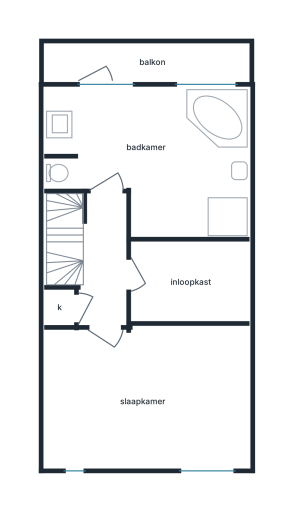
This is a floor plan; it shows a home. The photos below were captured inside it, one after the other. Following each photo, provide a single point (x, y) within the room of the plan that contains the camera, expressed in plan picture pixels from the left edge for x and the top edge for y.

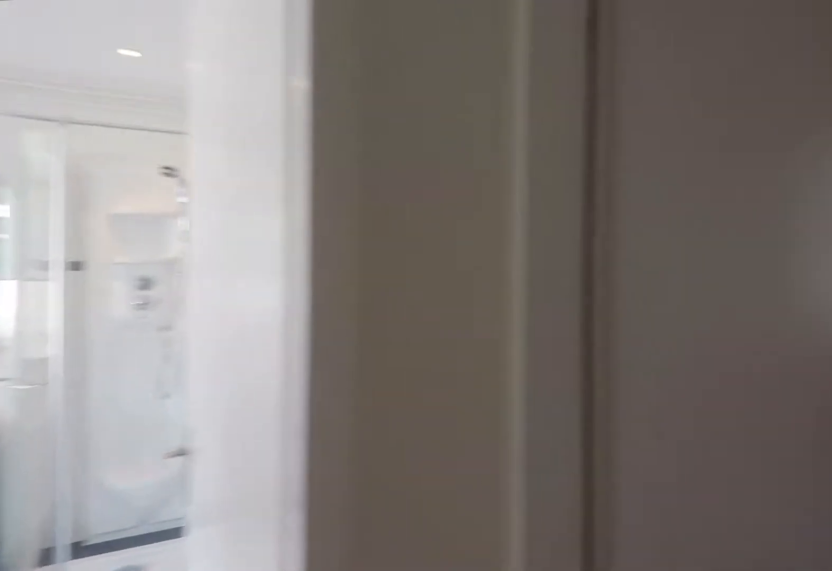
(104, 263)
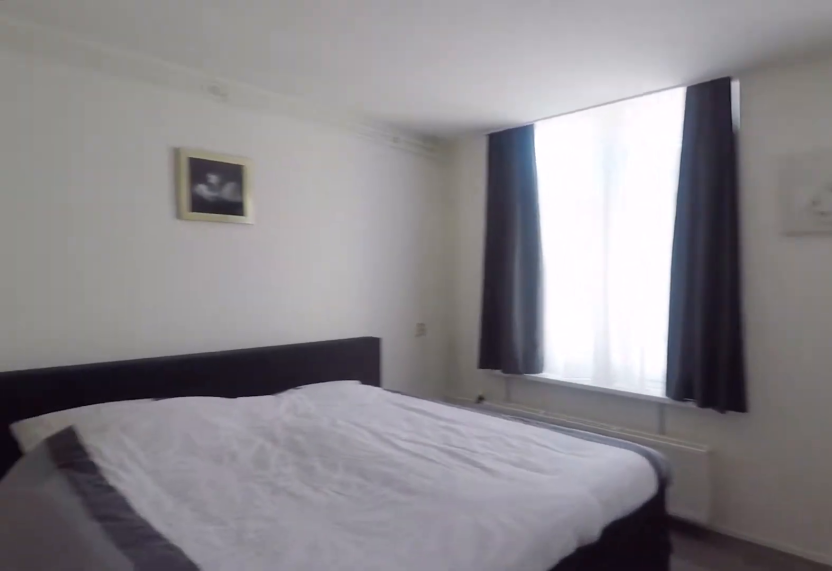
(147, 397)
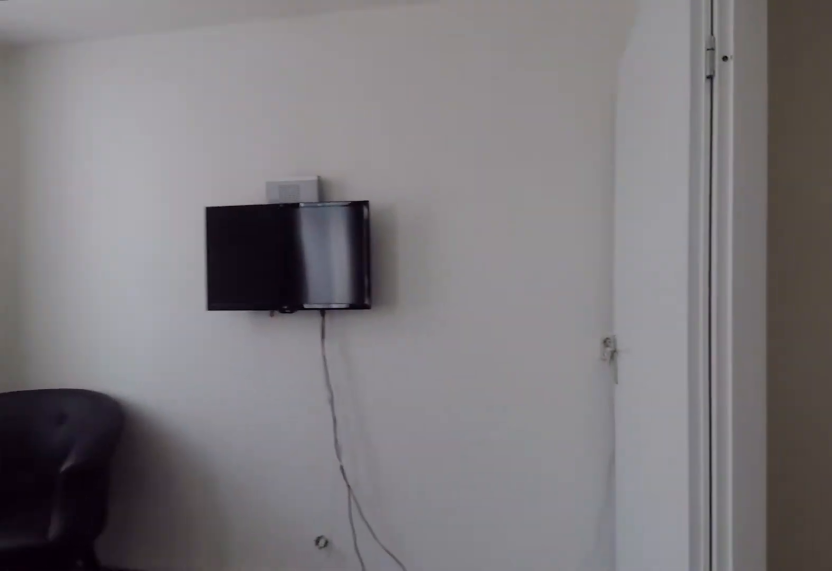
(147, 397)
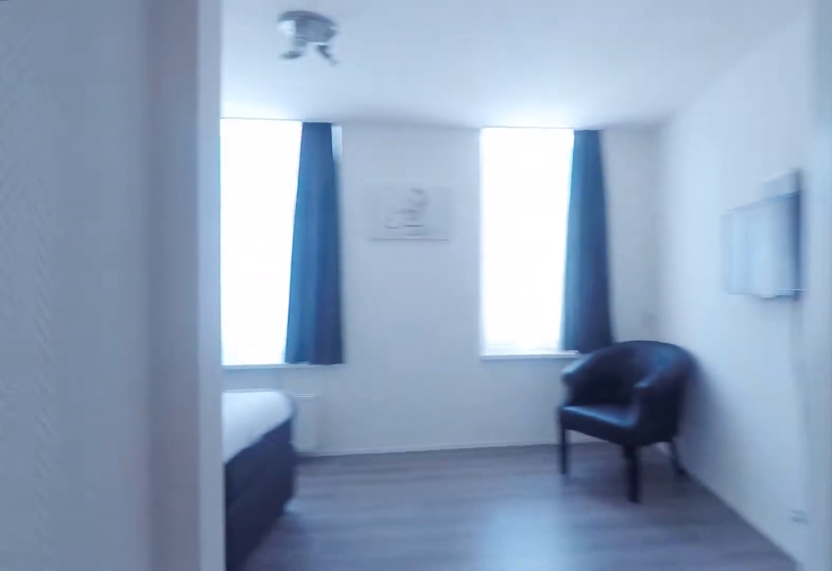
(104, 263)
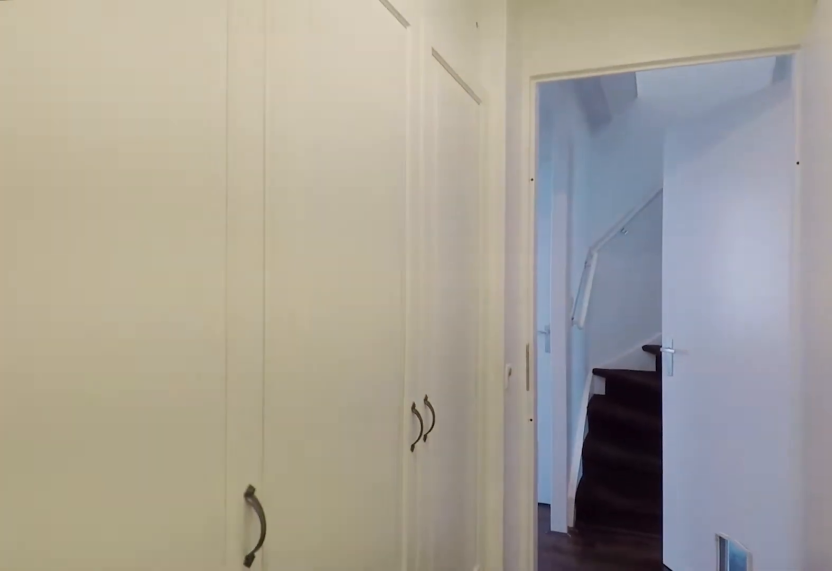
(188, 282)
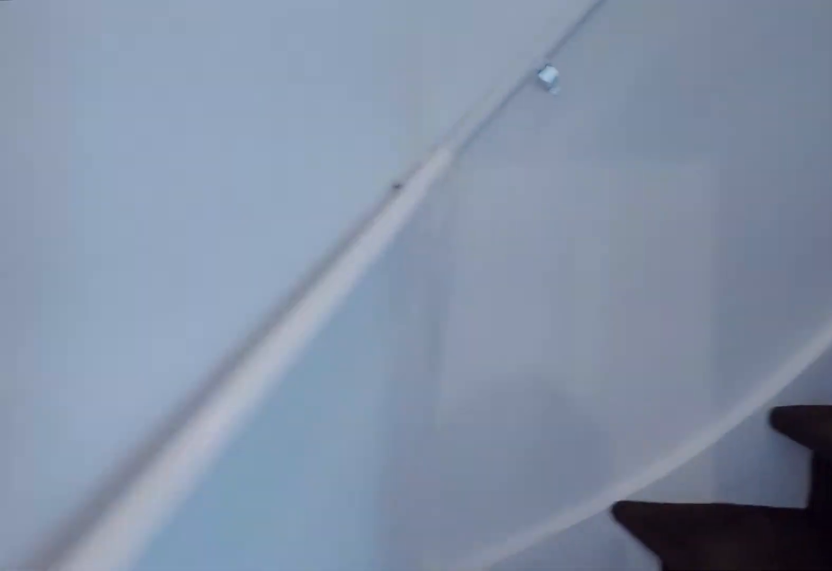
(104, 263)
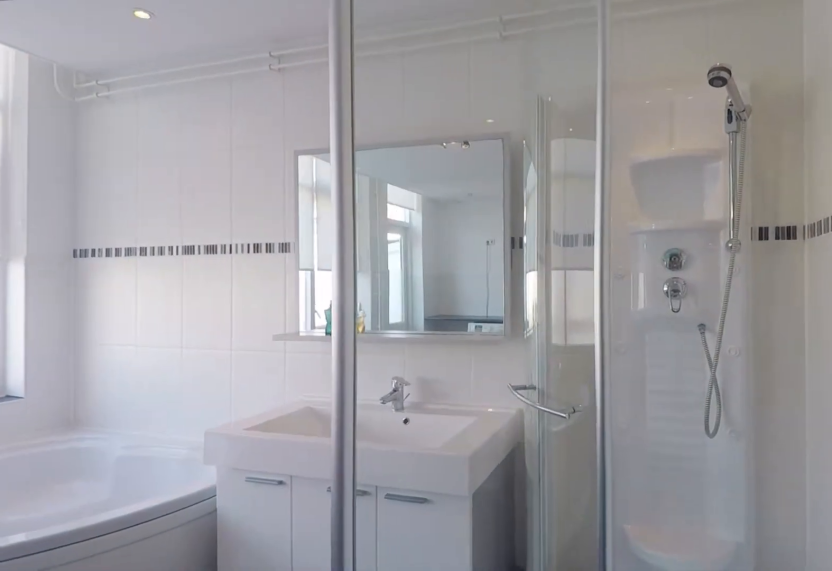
(156, 155)
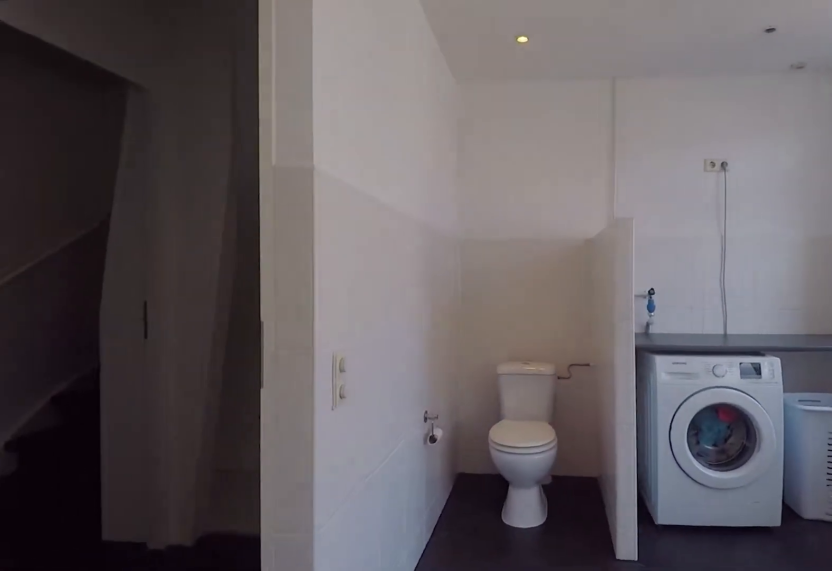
(156, 155)
